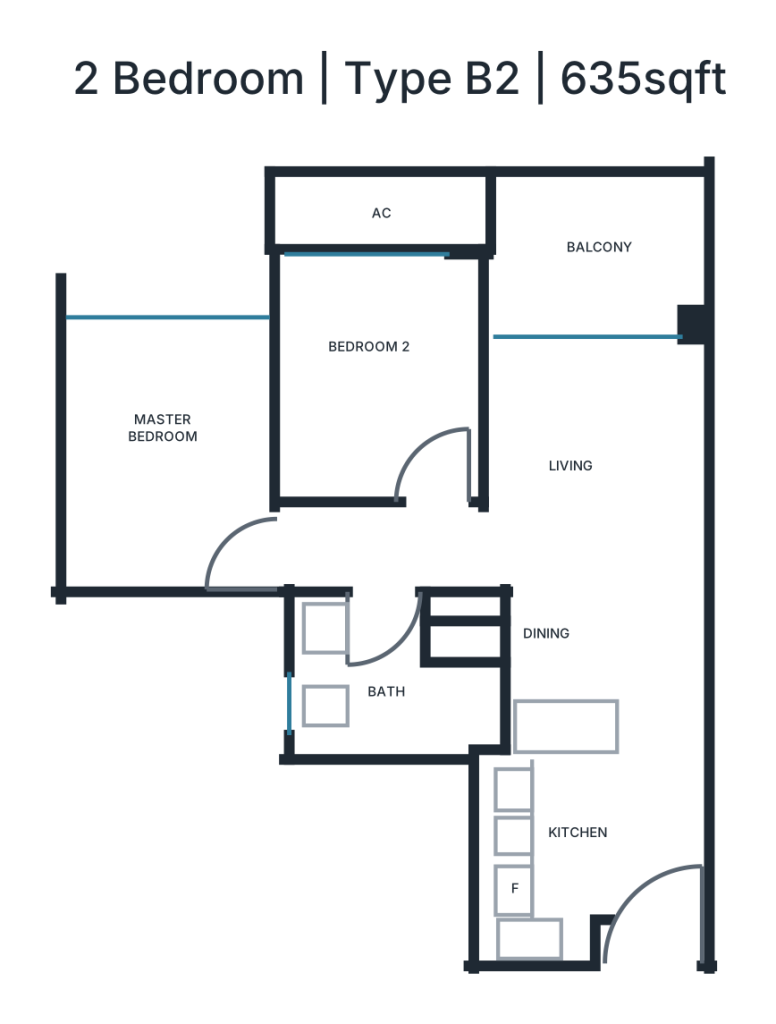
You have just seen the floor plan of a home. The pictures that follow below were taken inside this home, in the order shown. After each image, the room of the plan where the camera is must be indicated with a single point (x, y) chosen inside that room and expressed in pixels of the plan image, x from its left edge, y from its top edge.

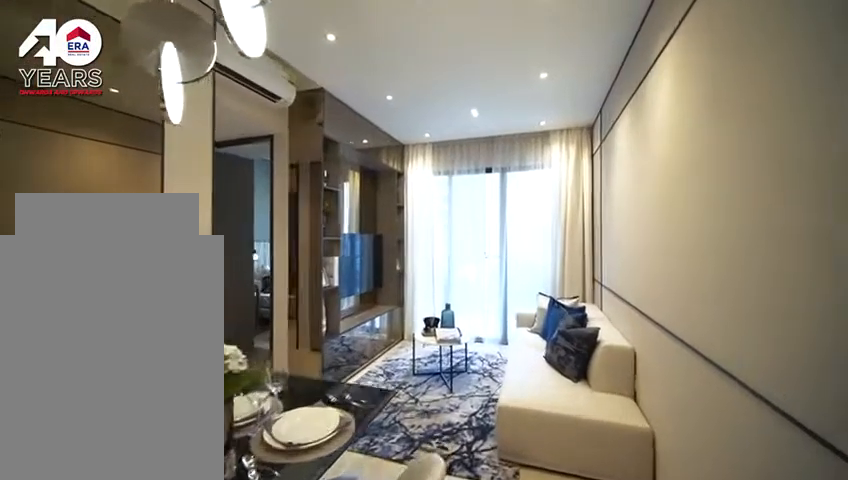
(596, 436)
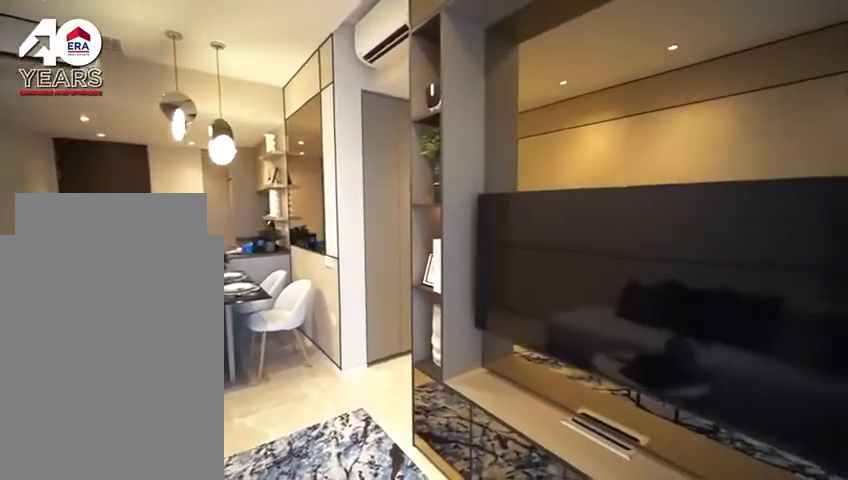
(595, 434)
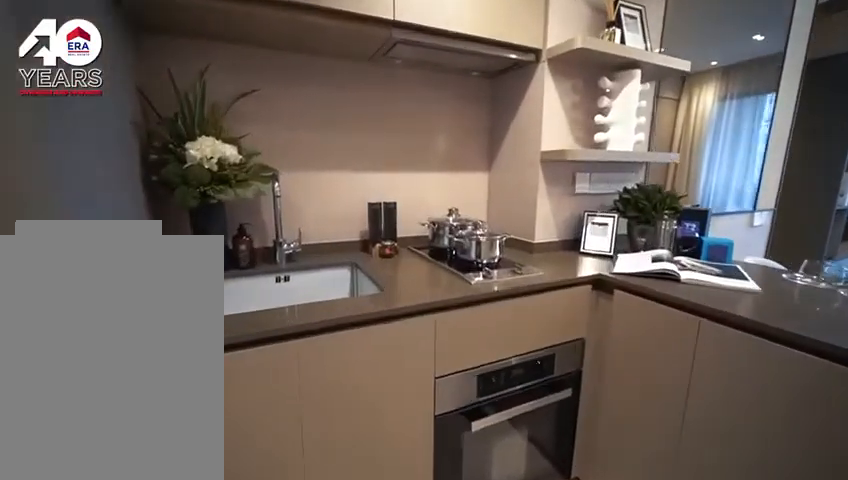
(555, 812)
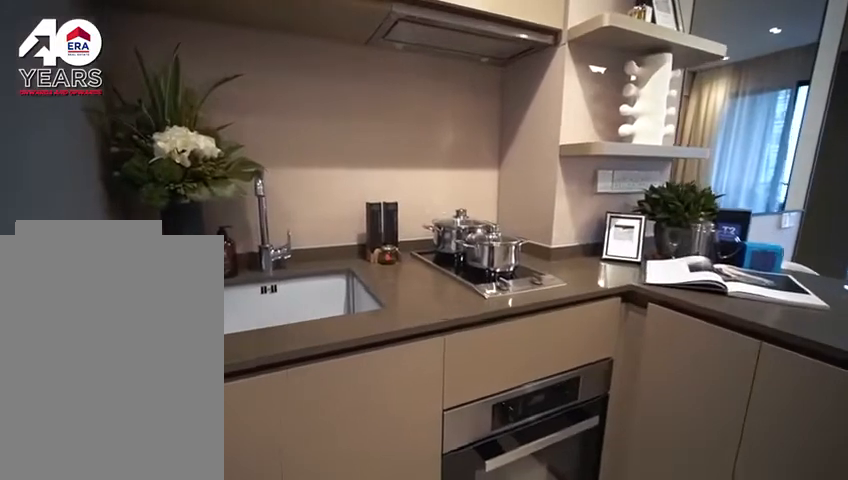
(555, 812)
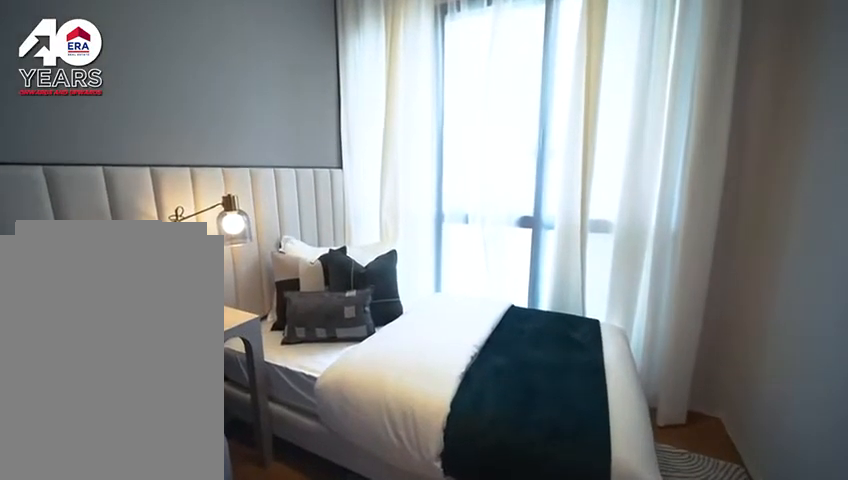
(381, 382)
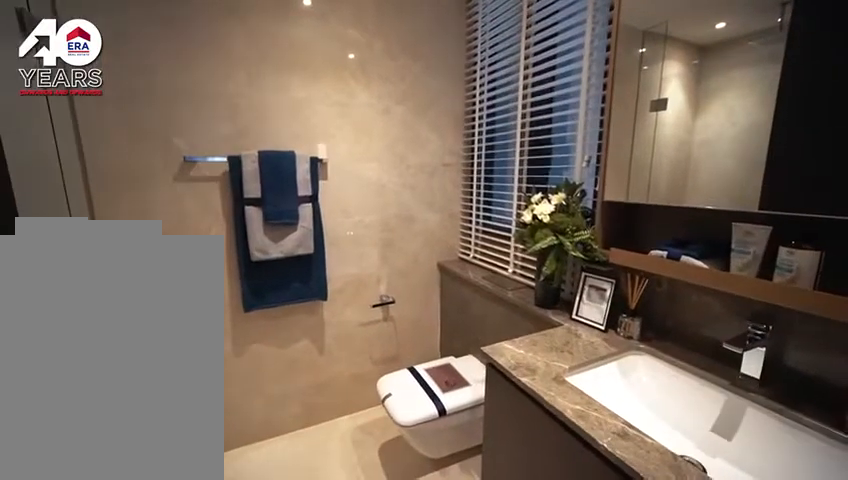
(361, 671)
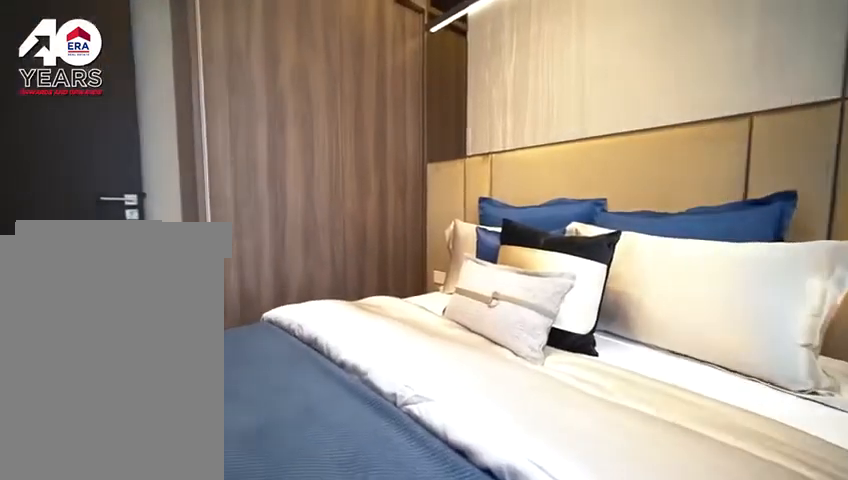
(170, 463)
